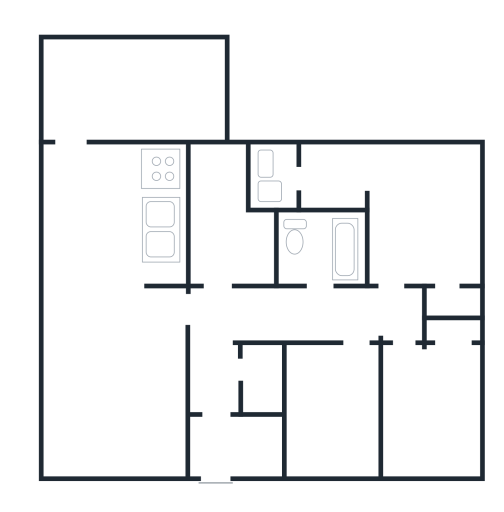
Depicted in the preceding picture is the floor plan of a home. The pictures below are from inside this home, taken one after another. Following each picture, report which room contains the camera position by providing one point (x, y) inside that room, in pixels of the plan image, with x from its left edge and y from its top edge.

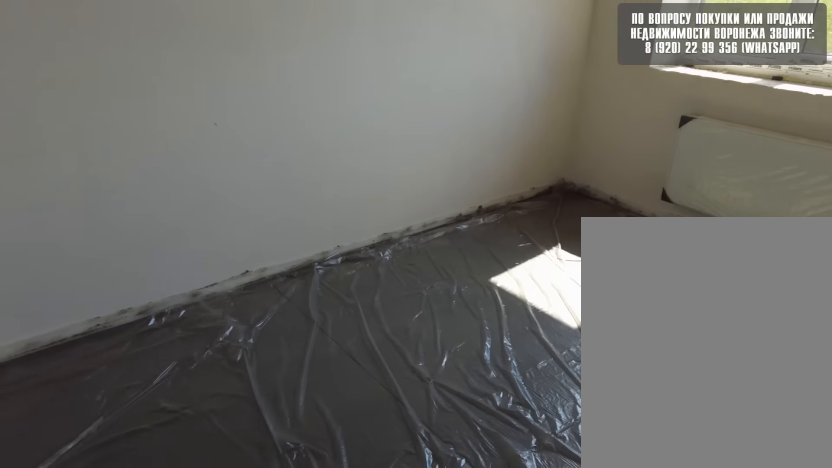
(417, 385)
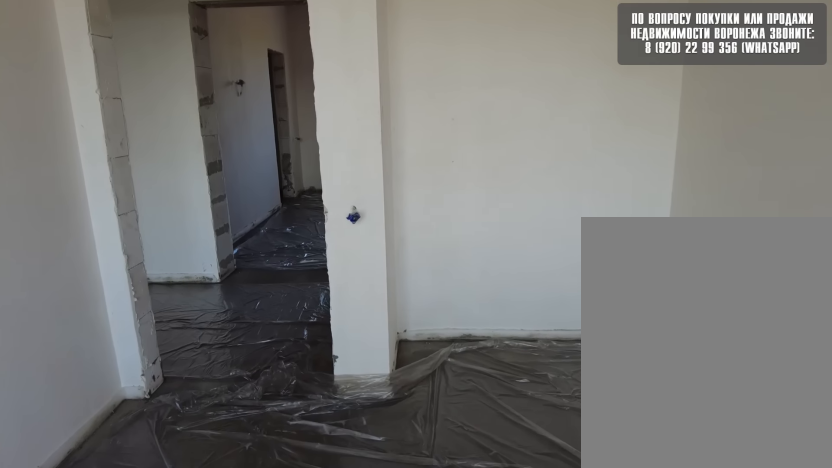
(418, 406)
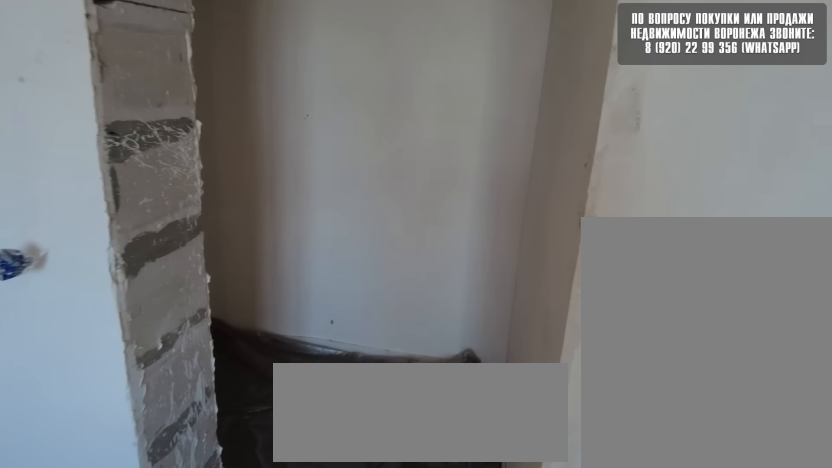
(415, 276)
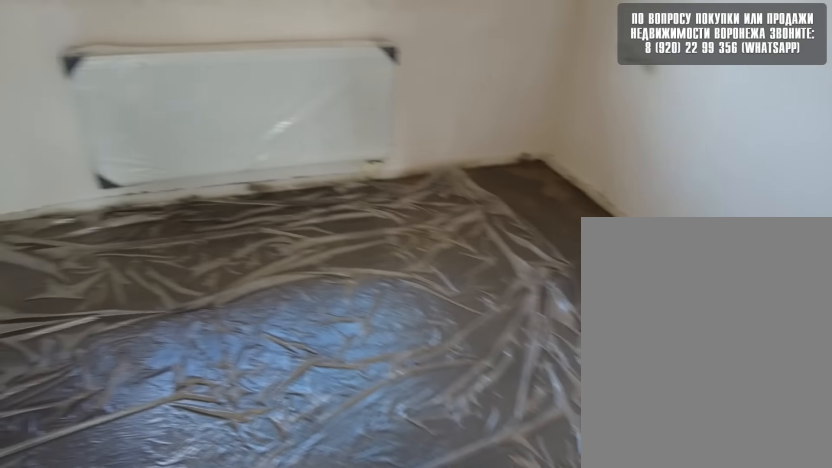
(415, 276)
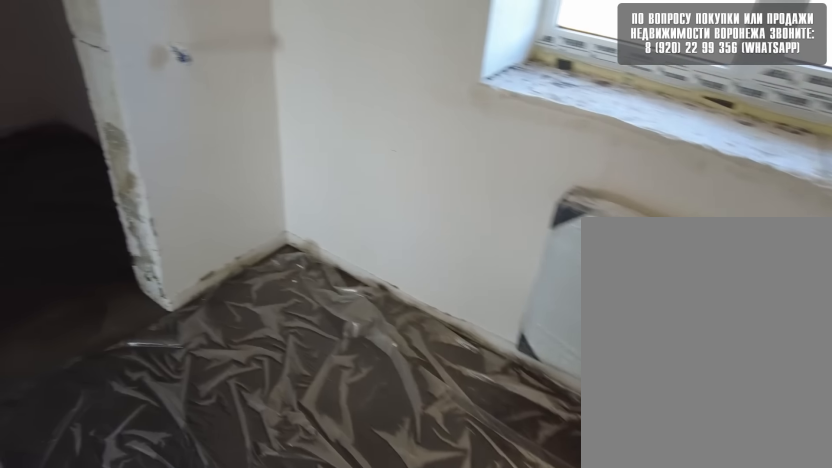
(411, 268)
